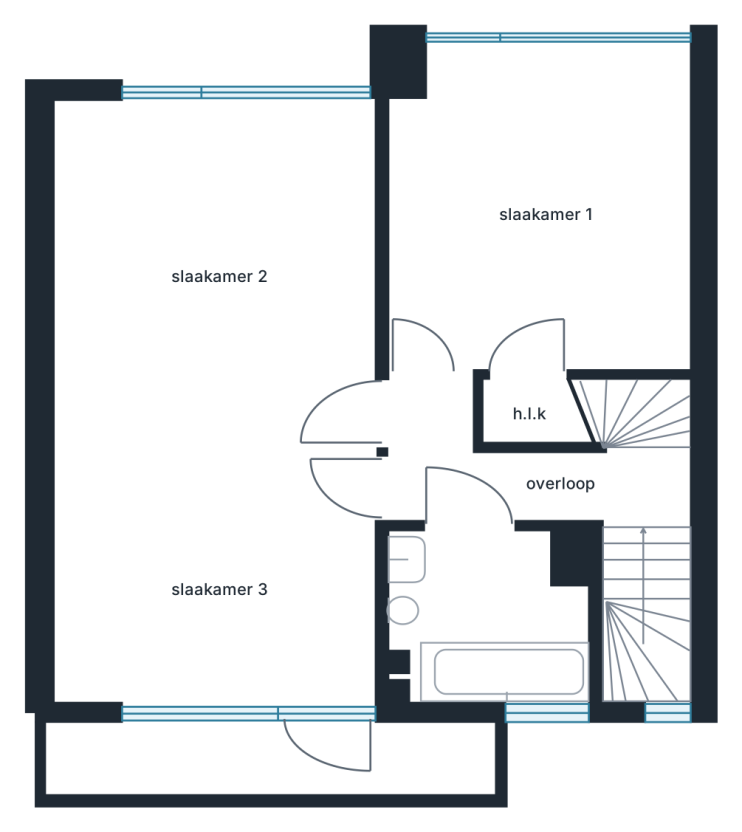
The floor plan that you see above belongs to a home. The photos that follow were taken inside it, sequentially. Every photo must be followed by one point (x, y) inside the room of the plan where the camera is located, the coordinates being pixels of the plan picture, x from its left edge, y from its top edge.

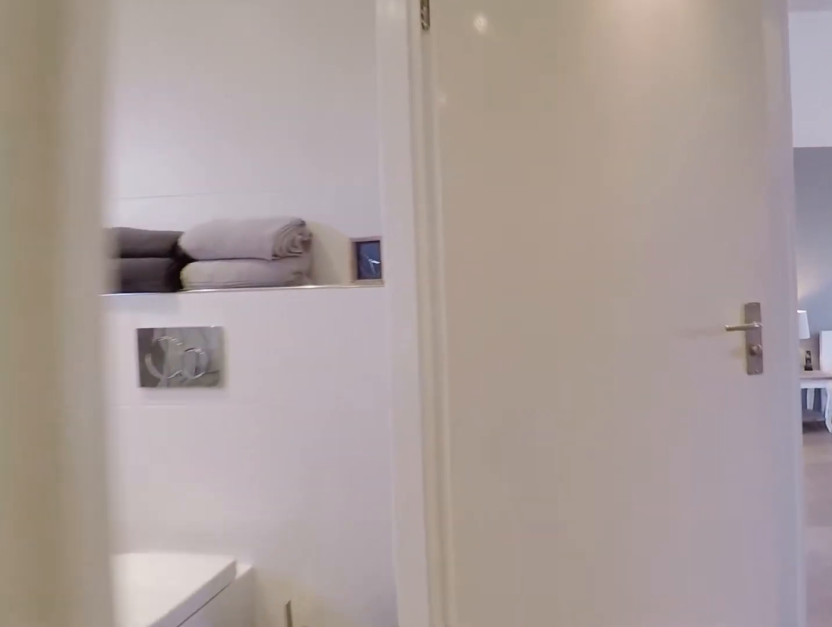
(516, 472)
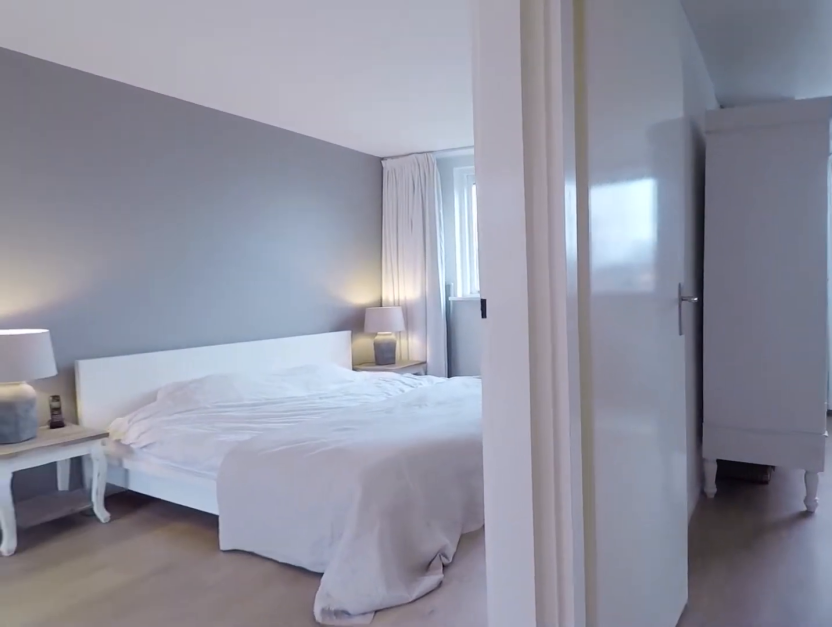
(516, 472)
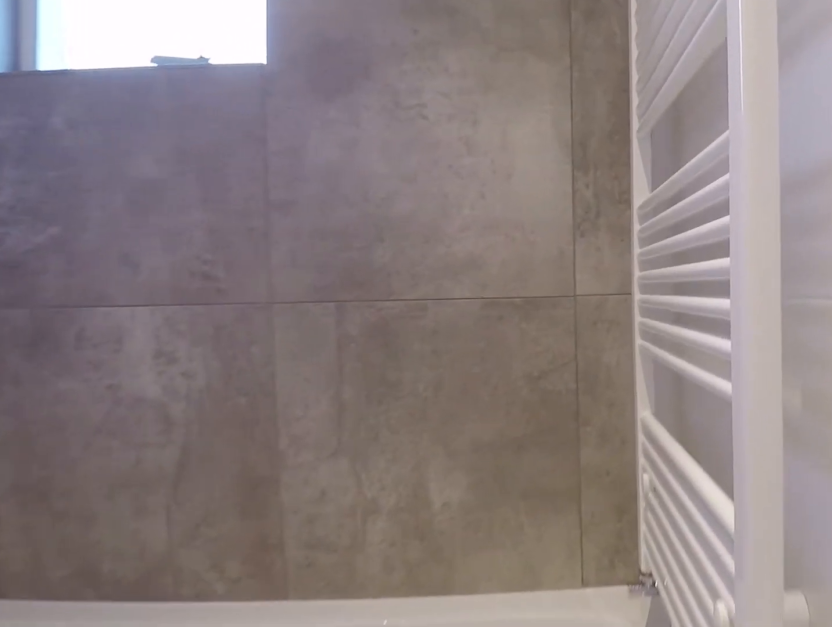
(484, 621)
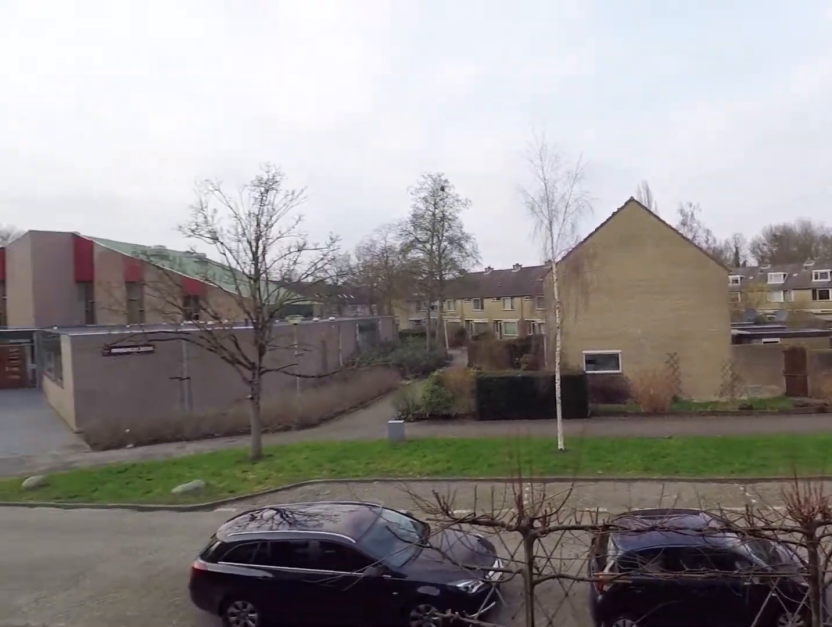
(274, 761)
